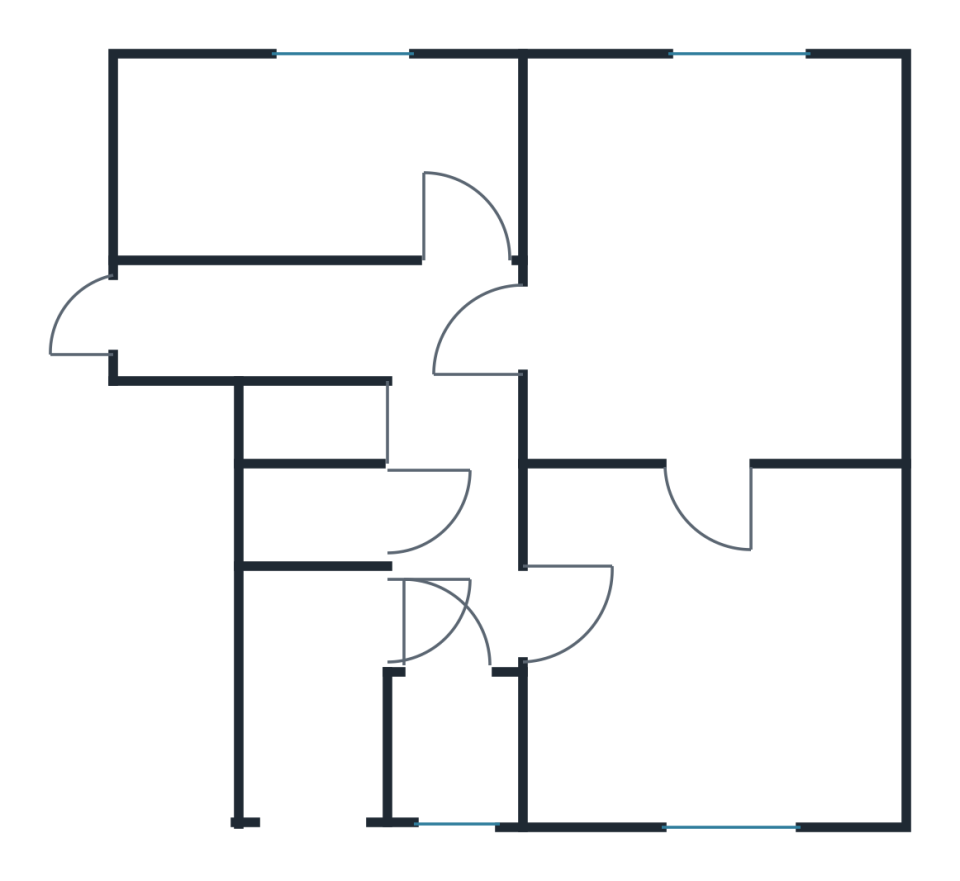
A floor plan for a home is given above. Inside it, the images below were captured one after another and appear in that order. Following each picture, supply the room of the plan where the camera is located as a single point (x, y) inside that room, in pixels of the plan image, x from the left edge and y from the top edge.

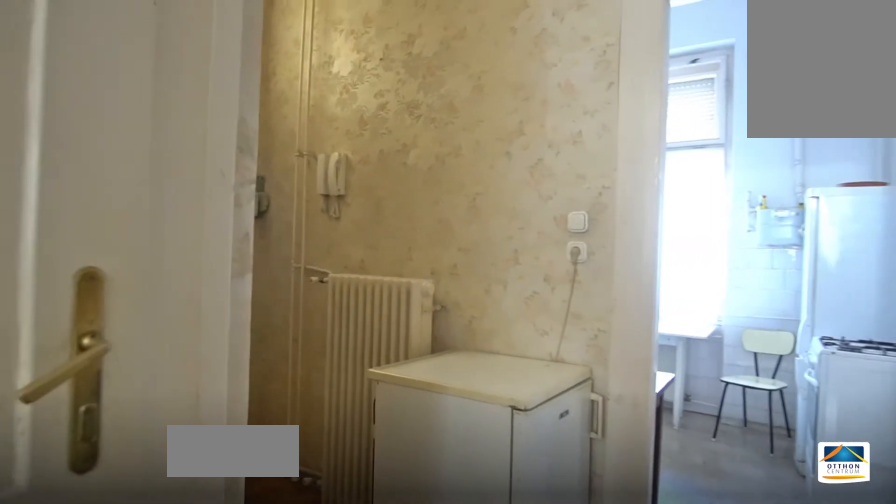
(314, 323)
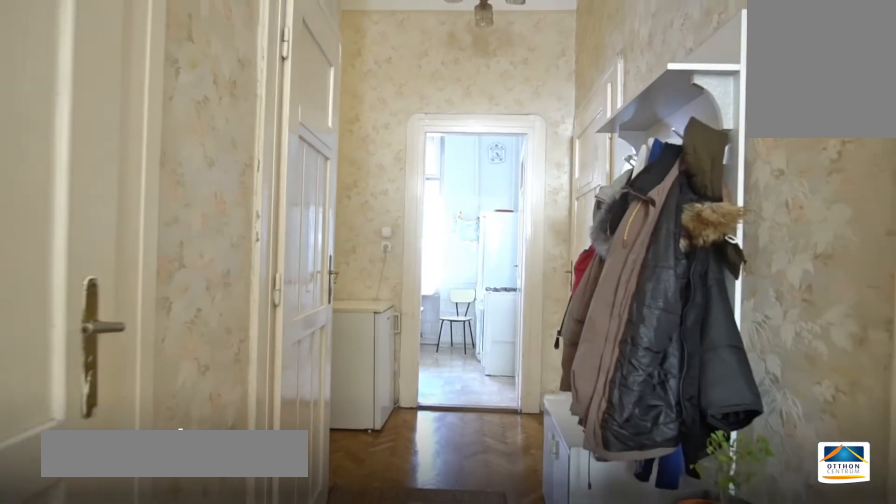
(458, 514)
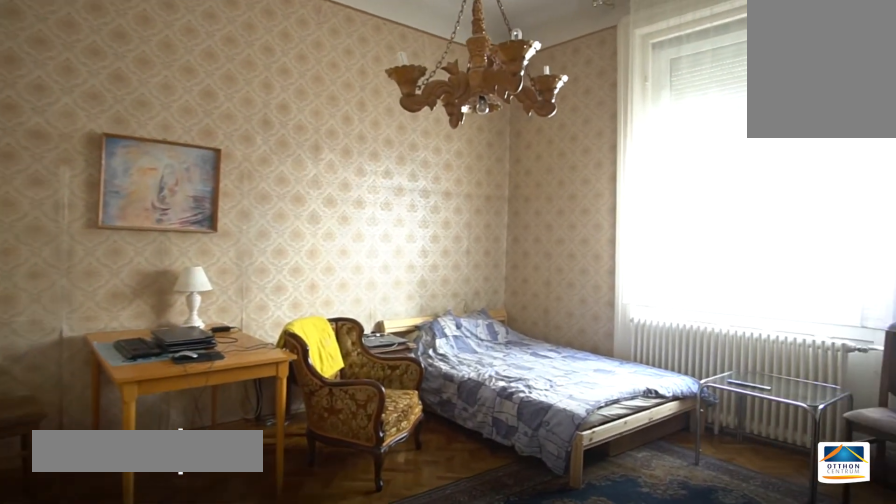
(736, 673)
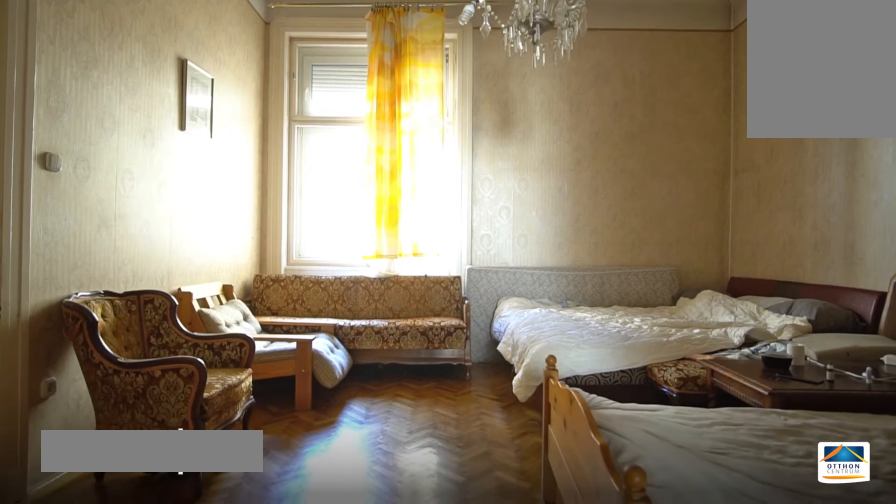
(734, 266)
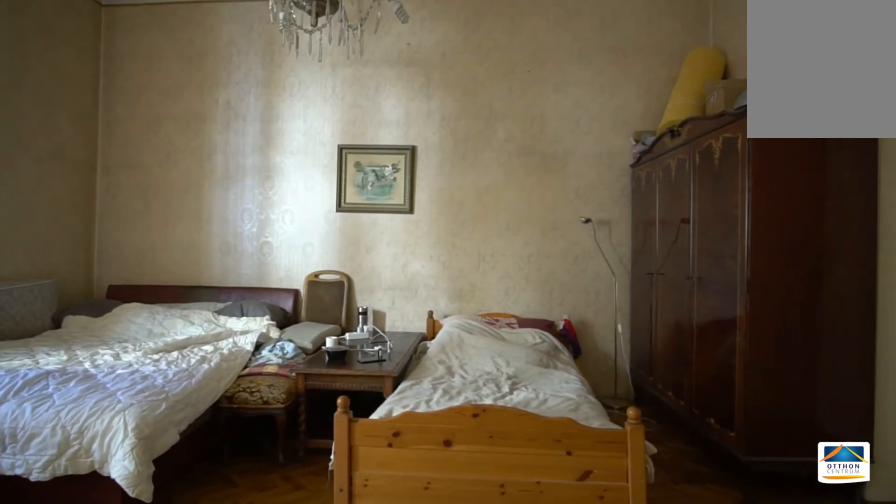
(733, 266)
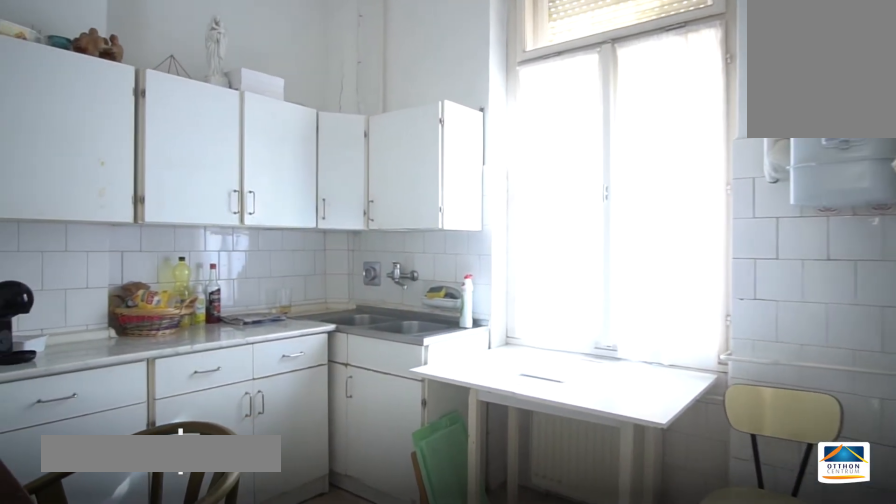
(319, 168)
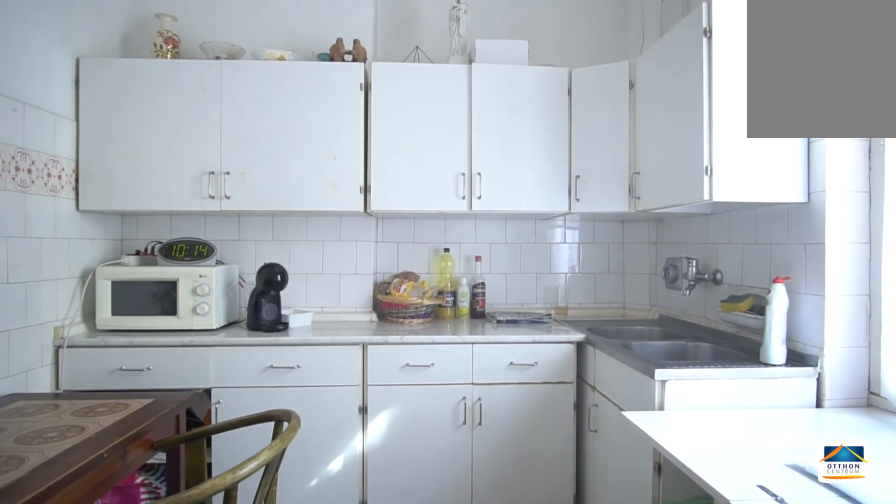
(318, 167)
